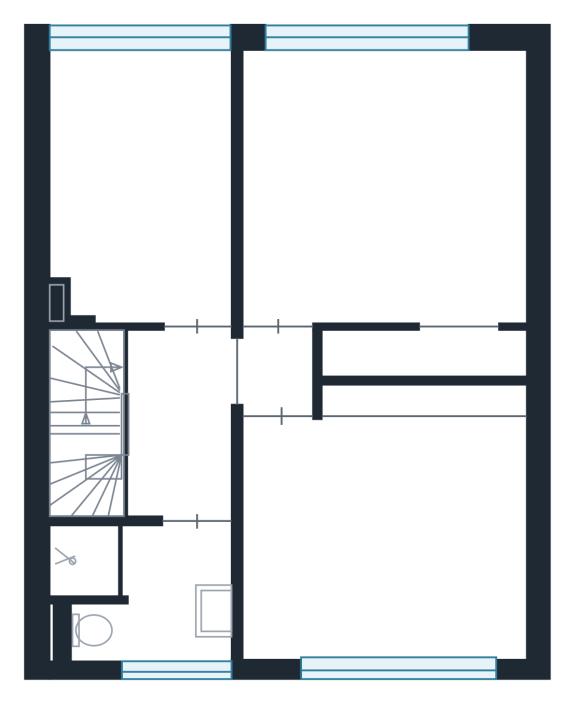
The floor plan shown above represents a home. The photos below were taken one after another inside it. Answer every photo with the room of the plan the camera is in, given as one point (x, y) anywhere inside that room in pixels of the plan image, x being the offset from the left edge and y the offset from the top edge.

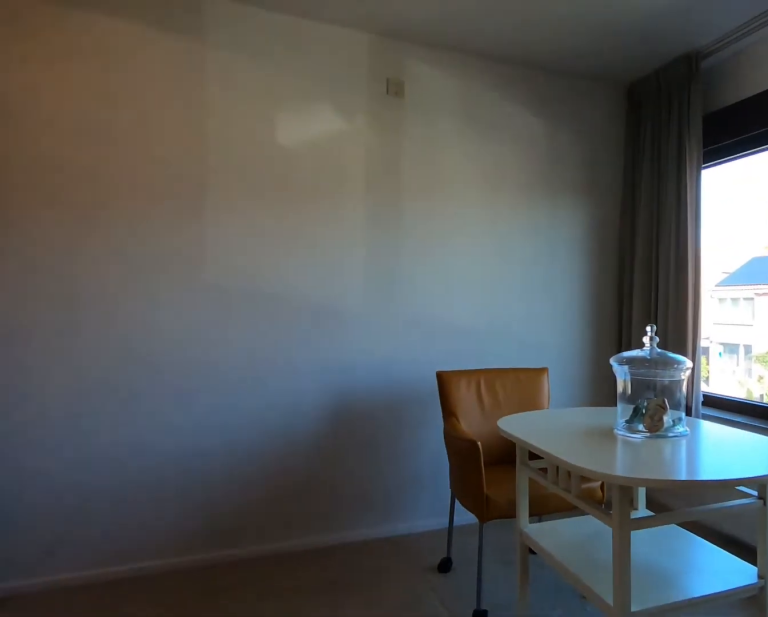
(383, 537)
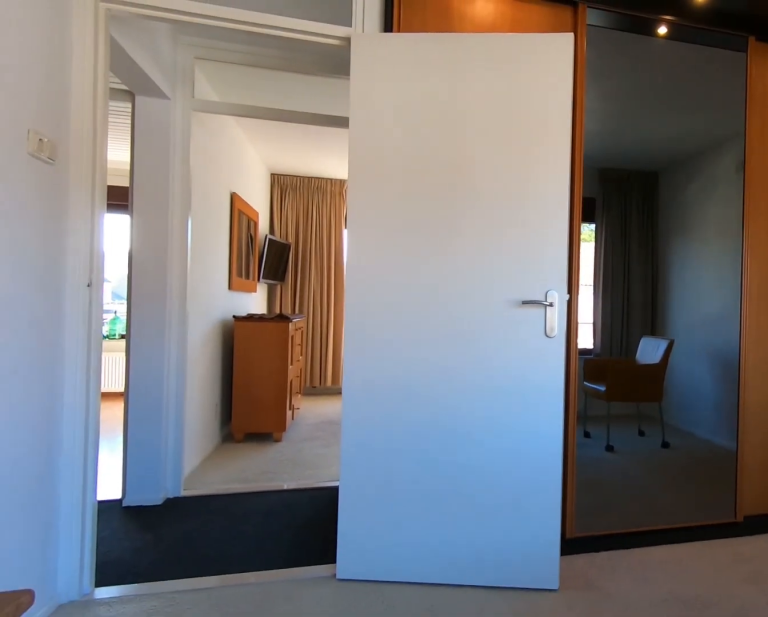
(383, 537)
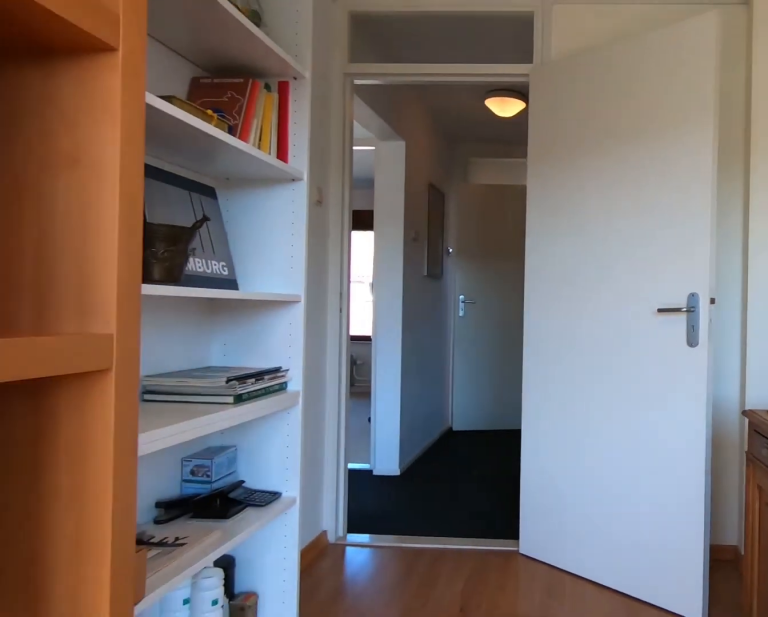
(143, 182)
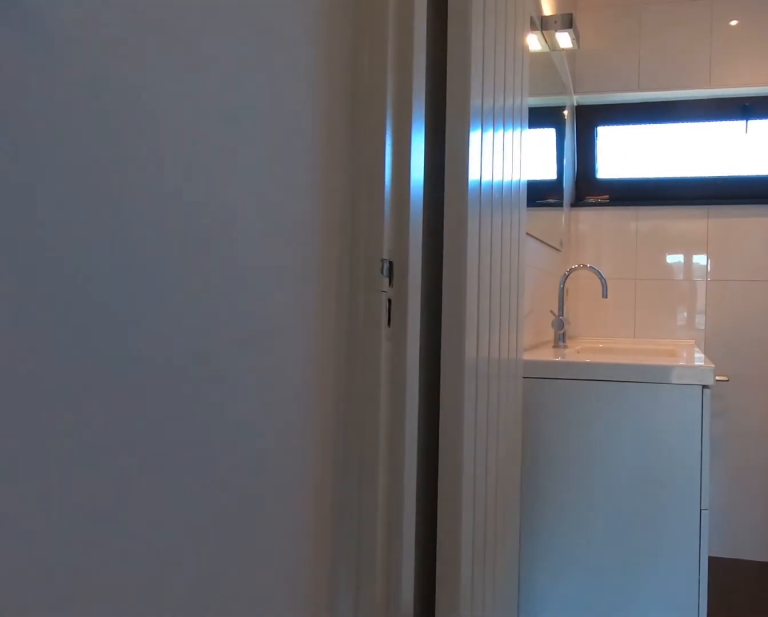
(203, 410)
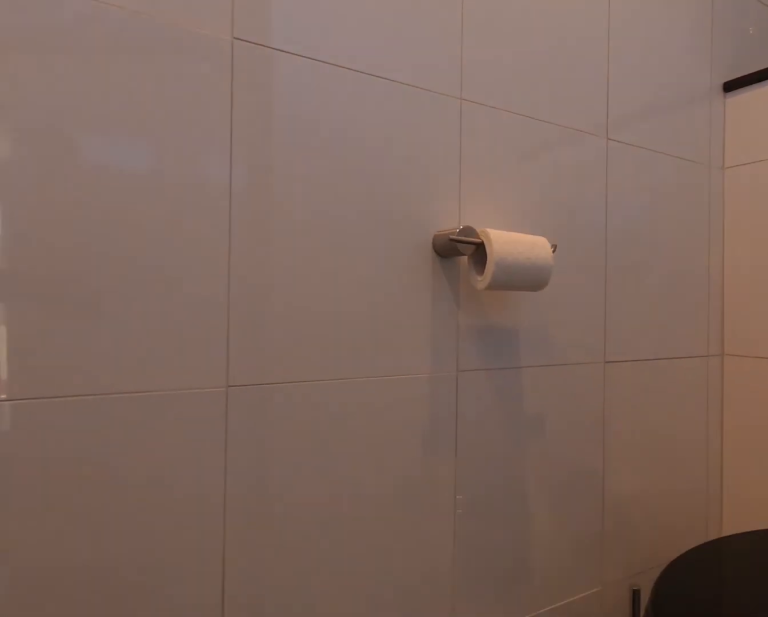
(144, 587)
